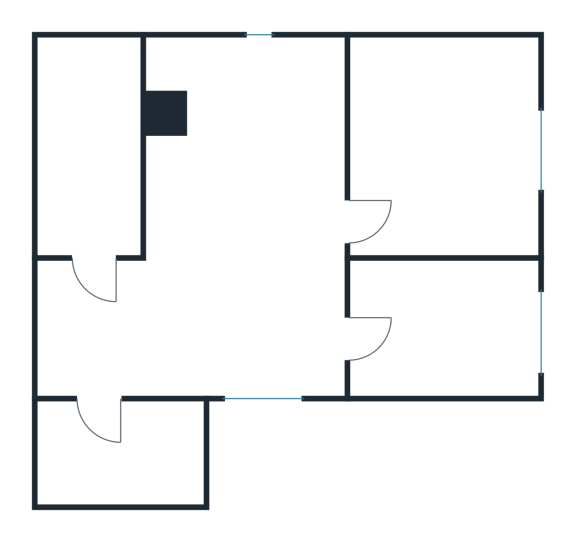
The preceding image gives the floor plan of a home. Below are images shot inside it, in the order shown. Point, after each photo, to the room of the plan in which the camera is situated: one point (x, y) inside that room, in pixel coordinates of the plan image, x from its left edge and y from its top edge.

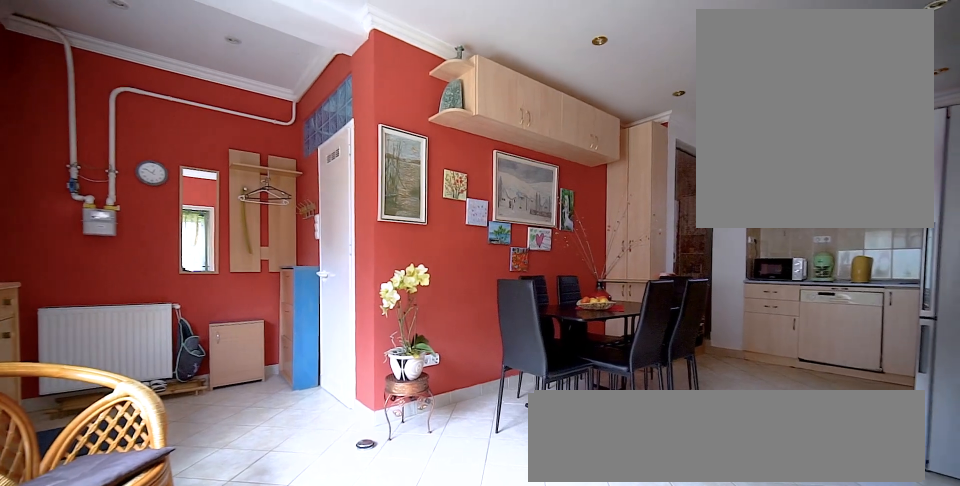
(250, 246)
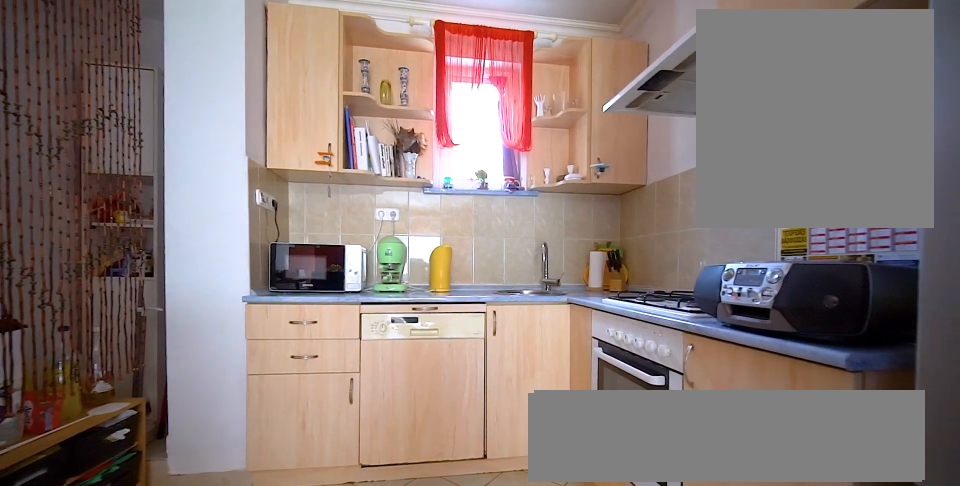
(250, 246)
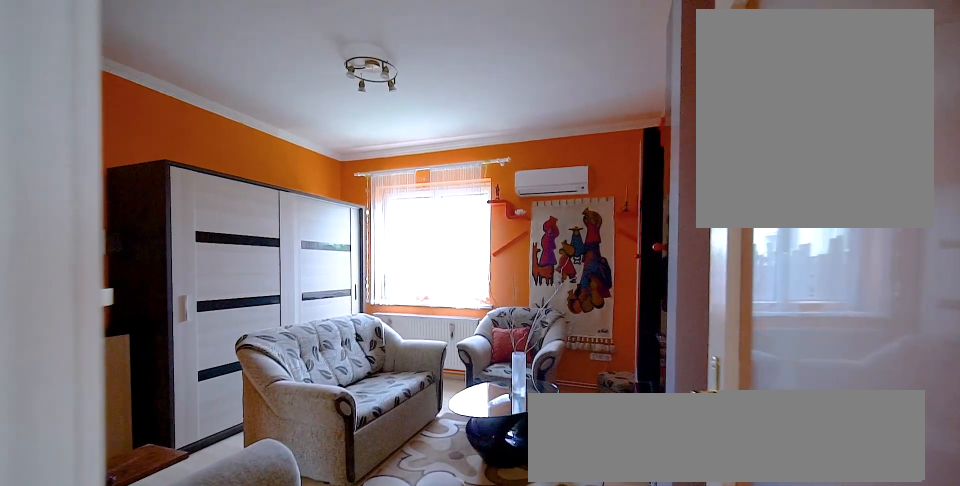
(446, 155)
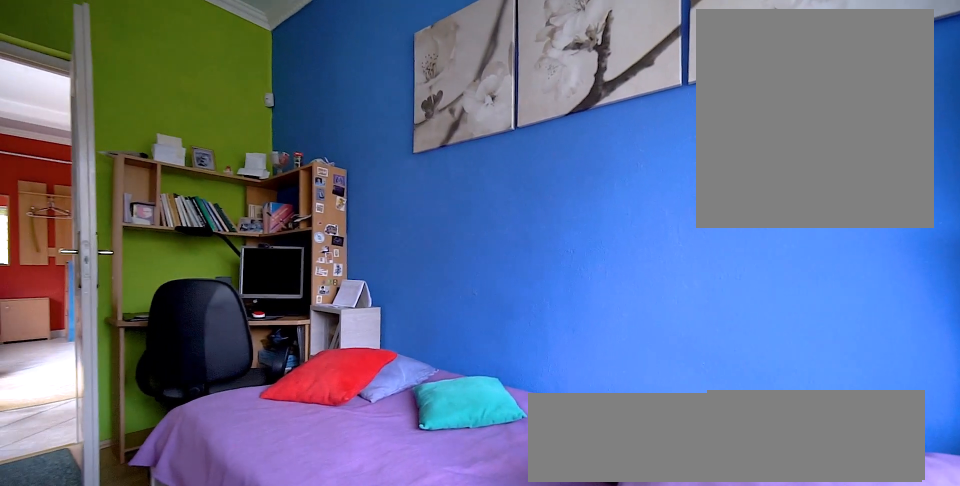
(446, 327)
